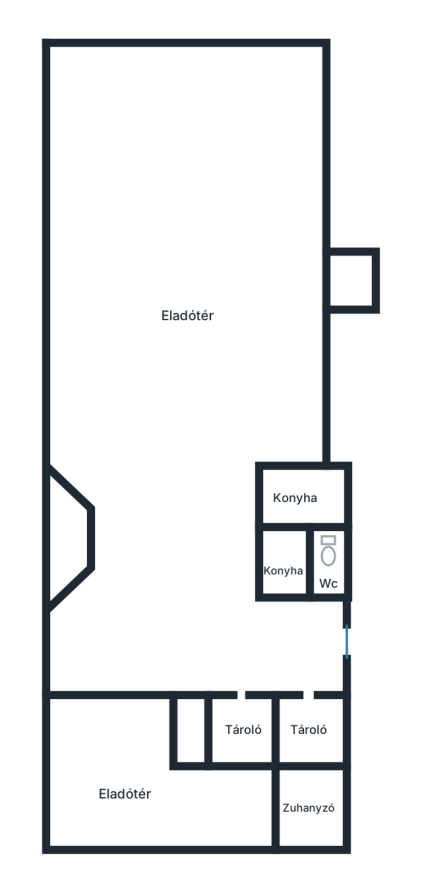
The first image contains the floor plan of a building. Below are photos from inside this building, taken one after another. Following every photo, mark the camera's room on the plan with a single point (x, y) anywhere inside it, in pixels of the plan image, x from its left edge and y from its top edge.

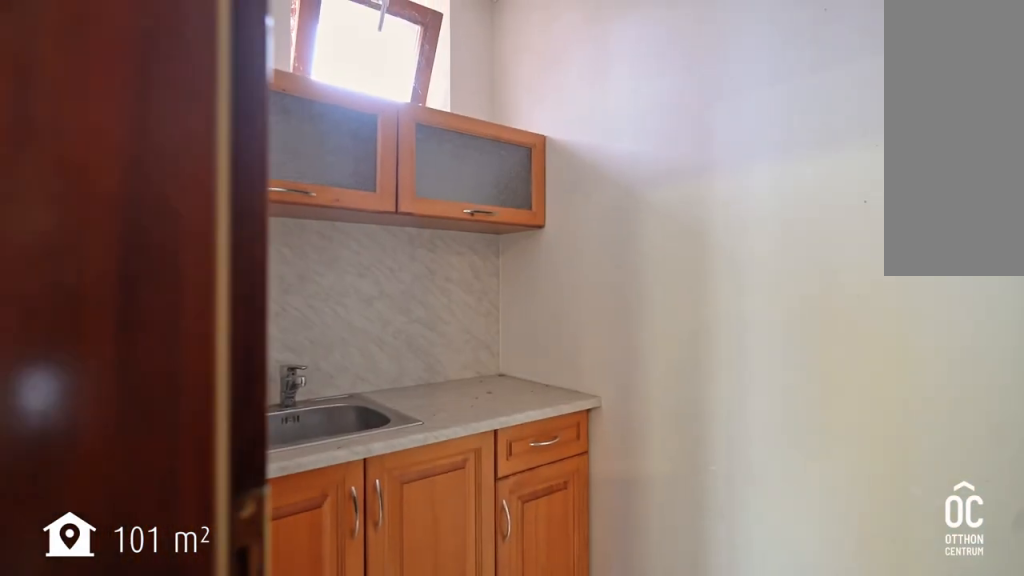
(300, 497)
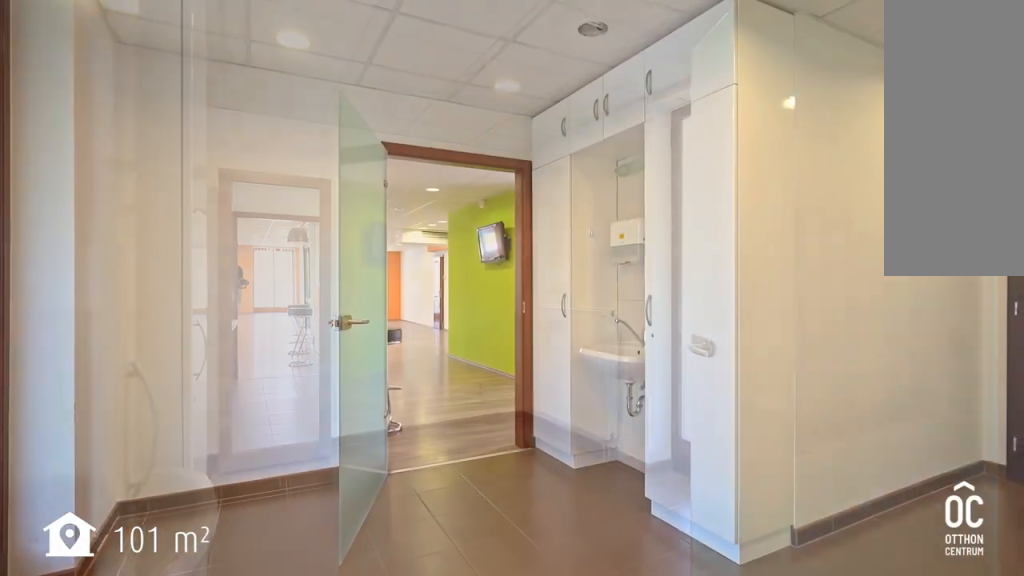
(124, 789)
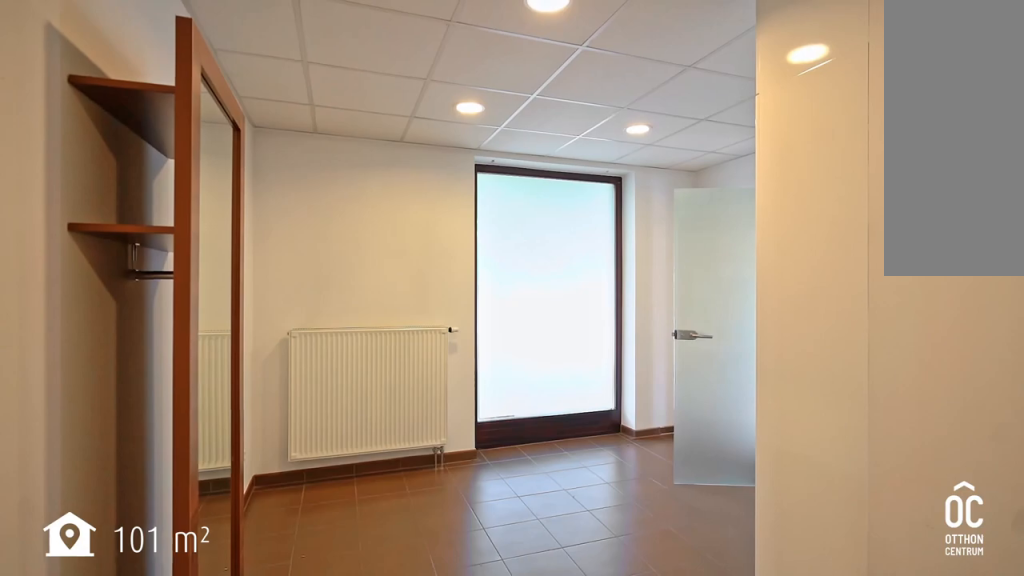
(125, 789)
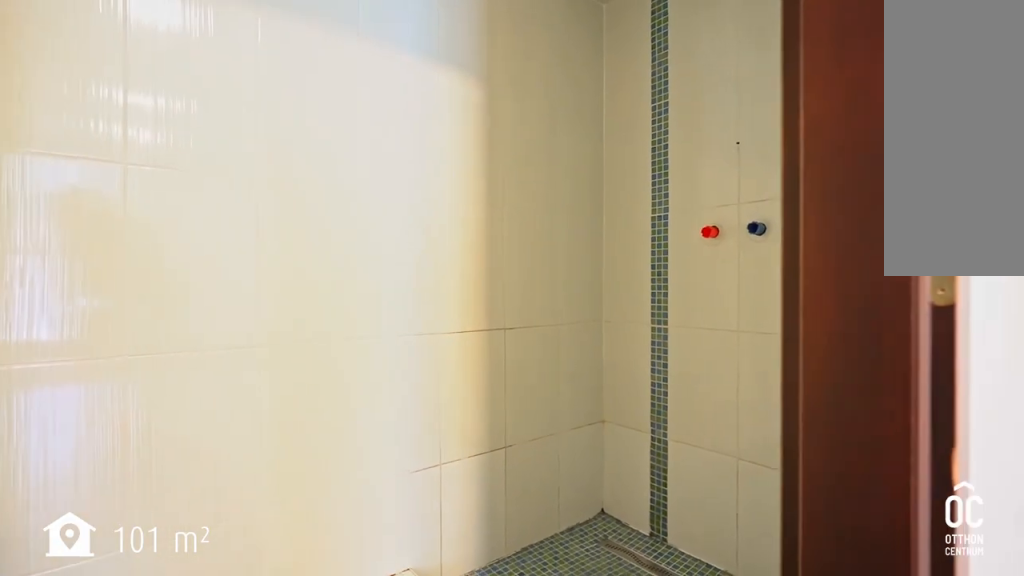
(311, 806)
